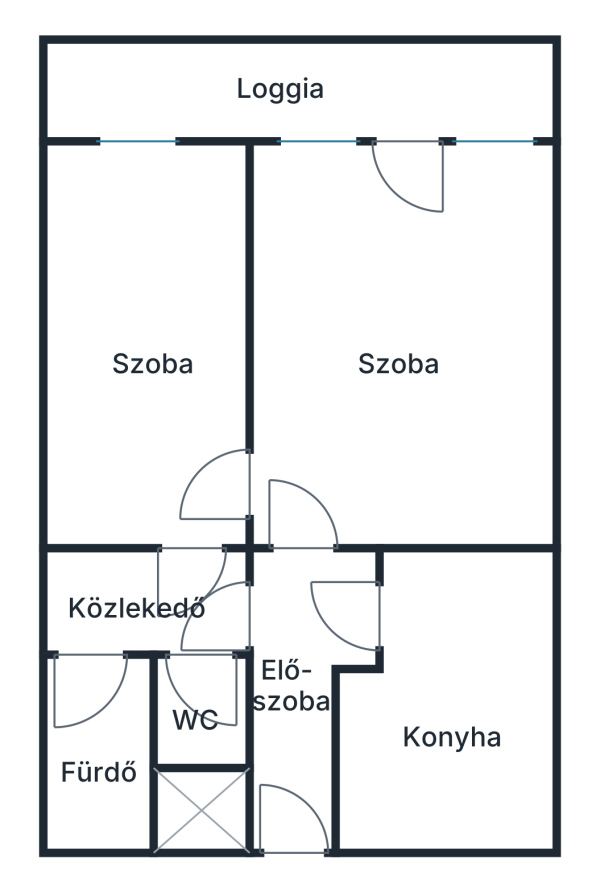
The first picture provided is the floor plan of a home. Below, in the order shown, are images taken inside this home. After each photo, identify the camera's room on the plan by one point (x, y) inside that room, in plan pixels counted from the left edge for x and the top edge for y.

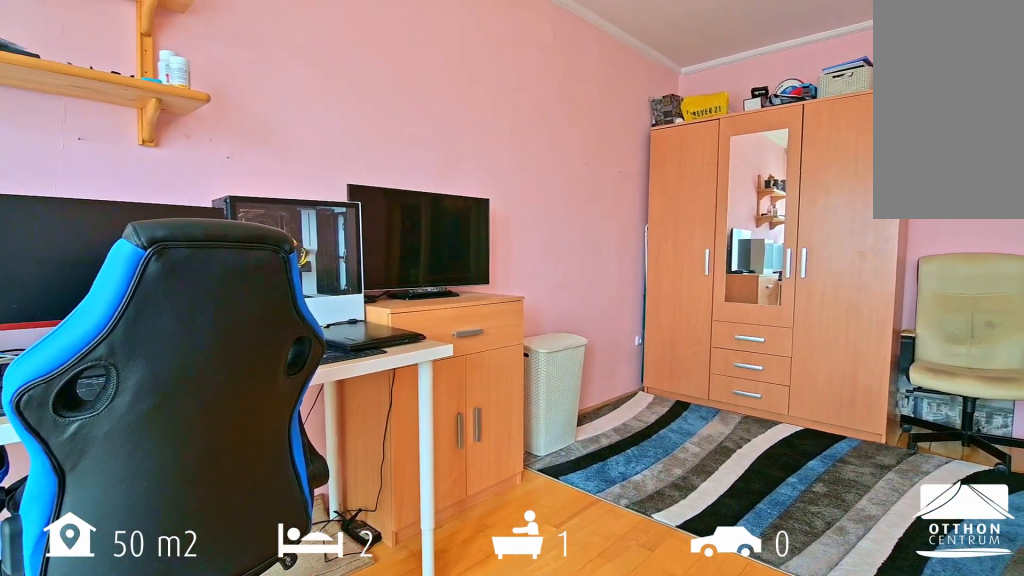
(393, 393)
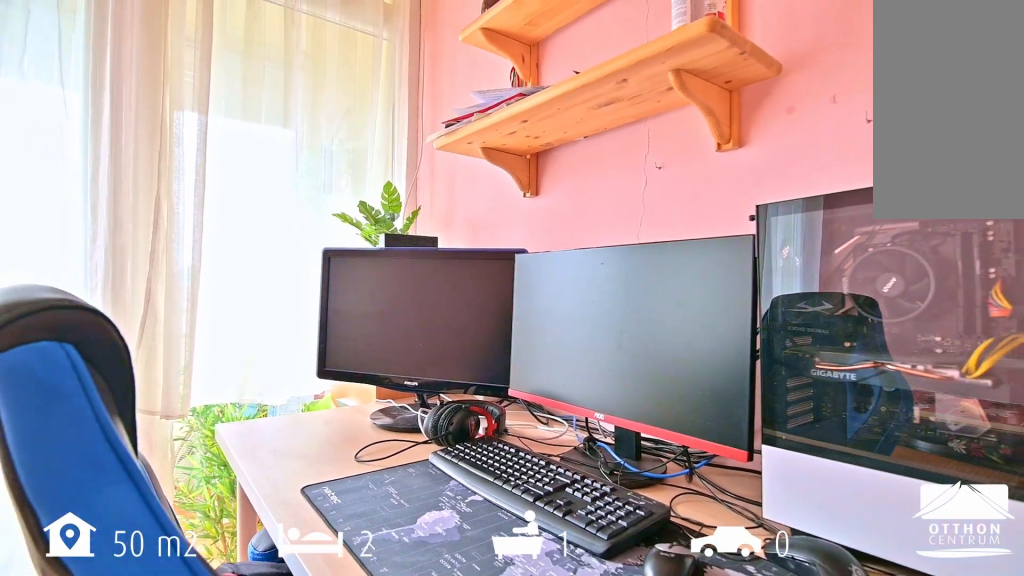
(393, 393)
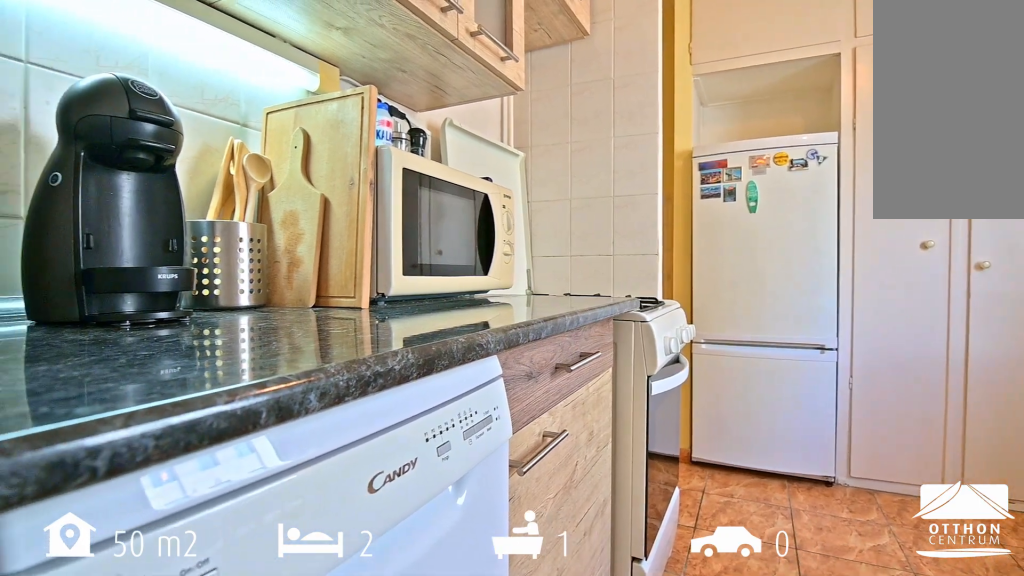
(469, 689)
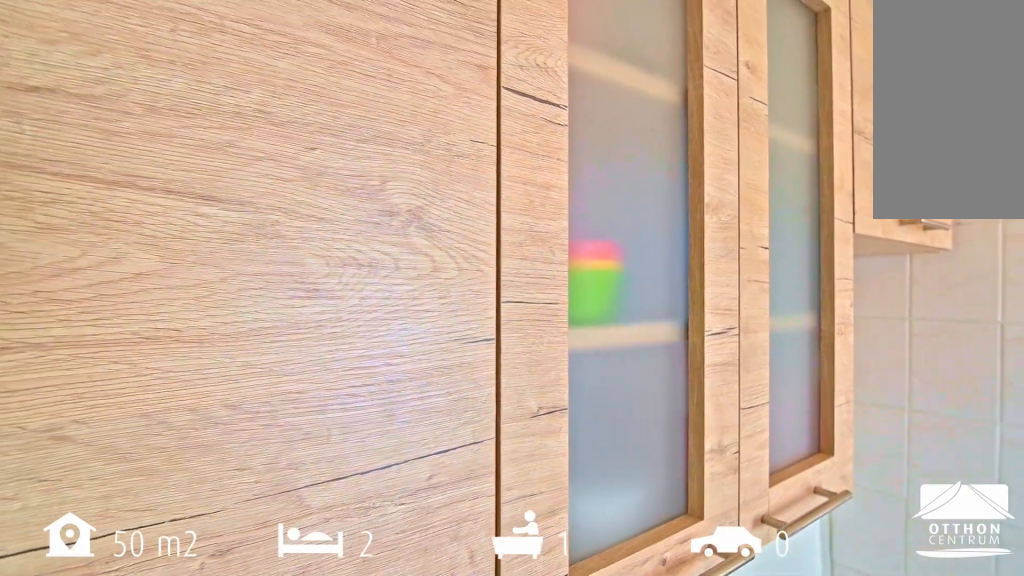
(469, 689)
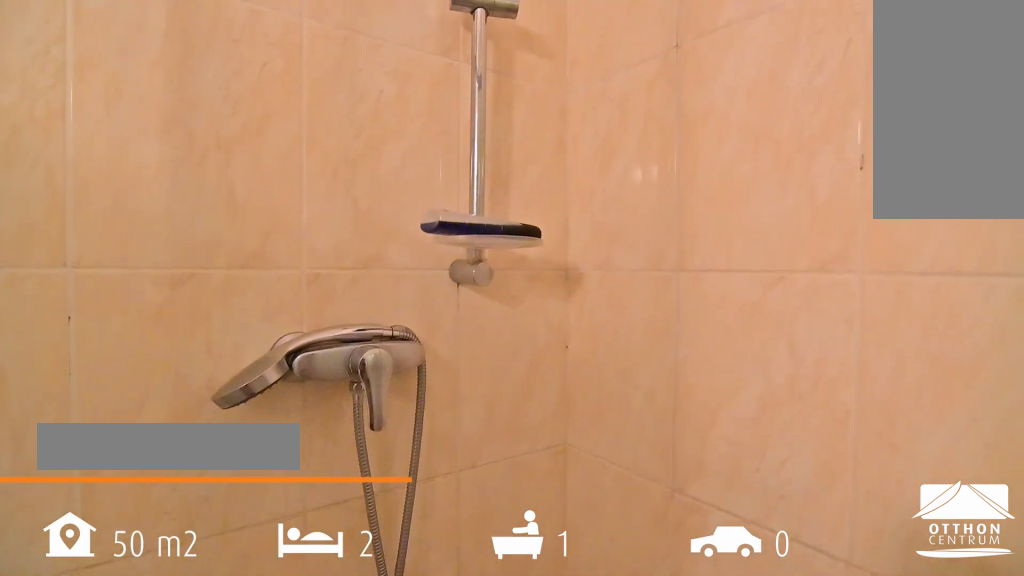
(106, 775)
